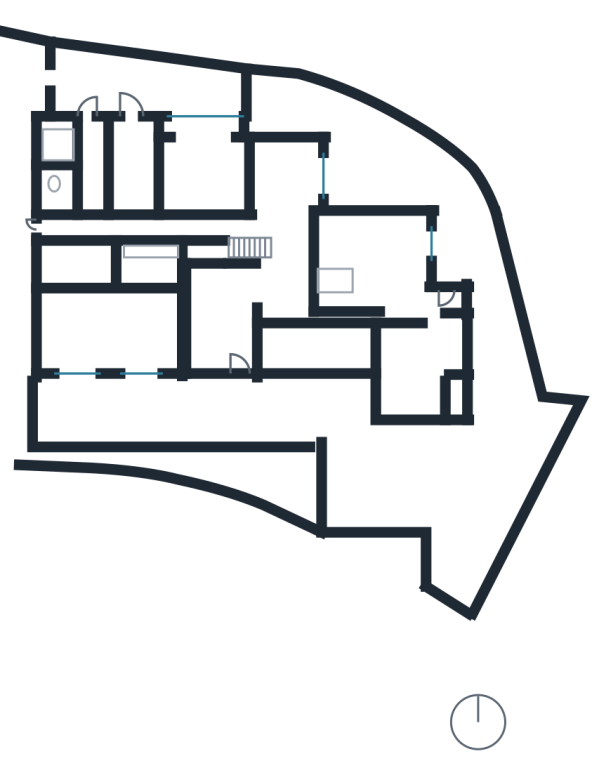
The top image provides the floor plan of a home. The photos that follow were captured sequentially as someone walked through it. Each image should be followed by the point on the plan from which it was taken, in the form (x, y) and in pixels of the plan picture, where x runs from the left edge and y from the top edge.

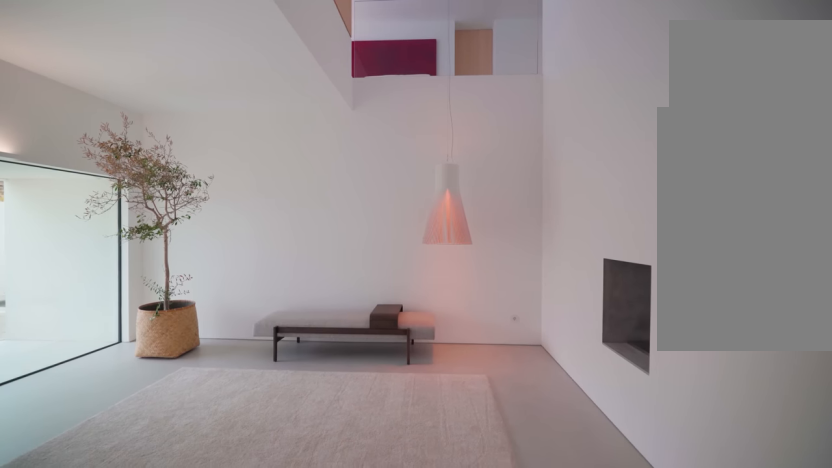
(247, 295)
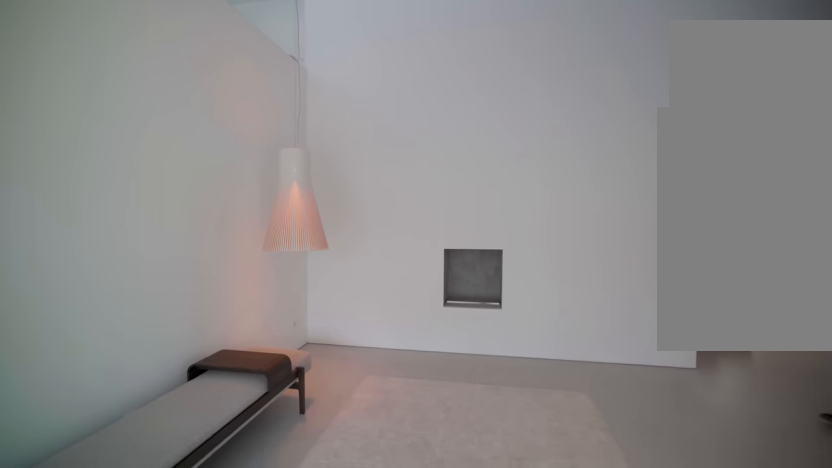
(211, 301)
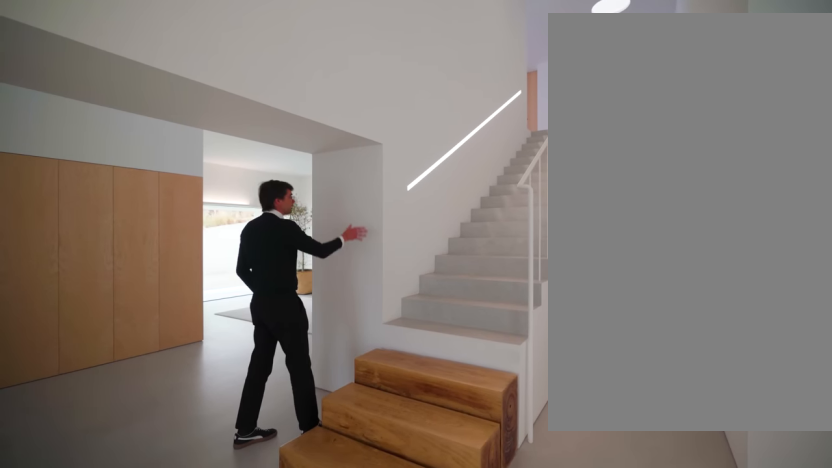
(306, 229)
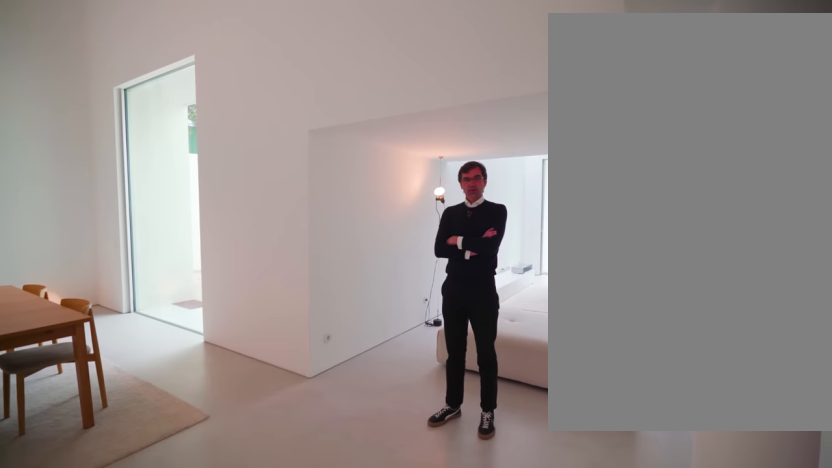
(281, 257)
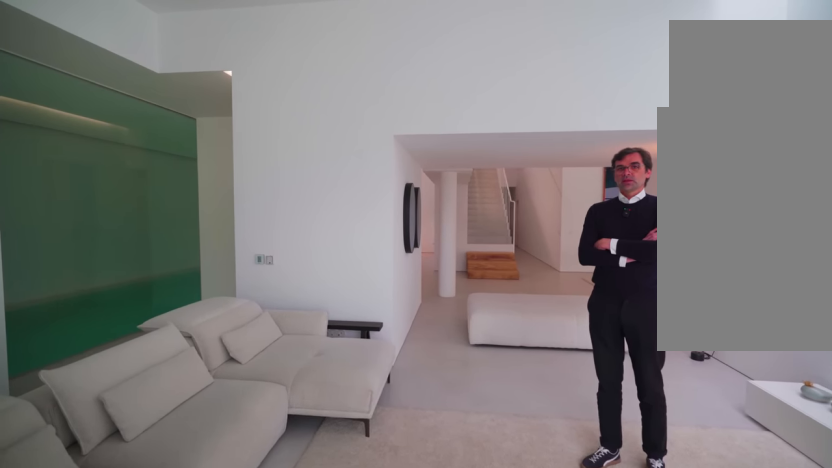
(407, 257)
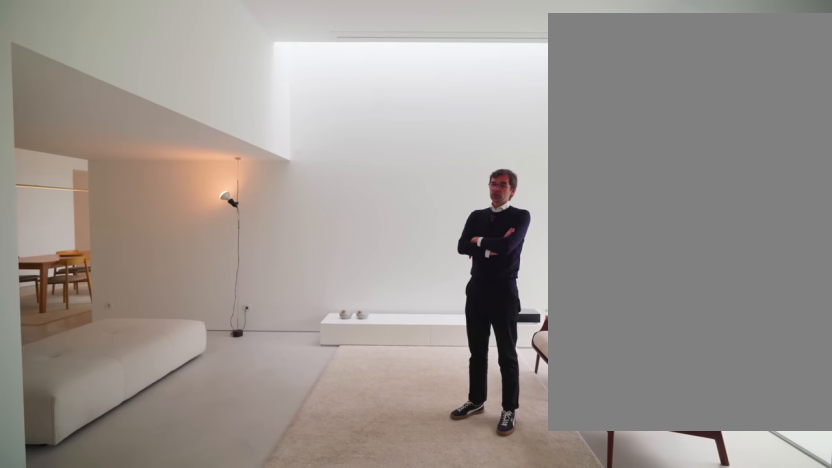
(405, 272)
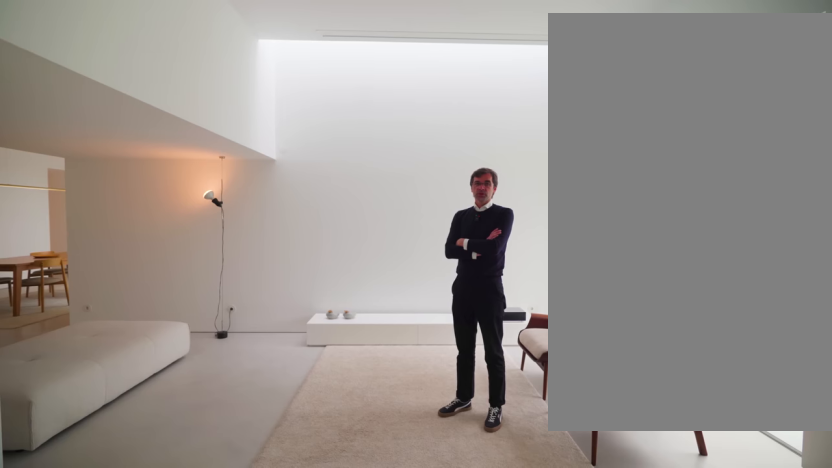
(400, 271)
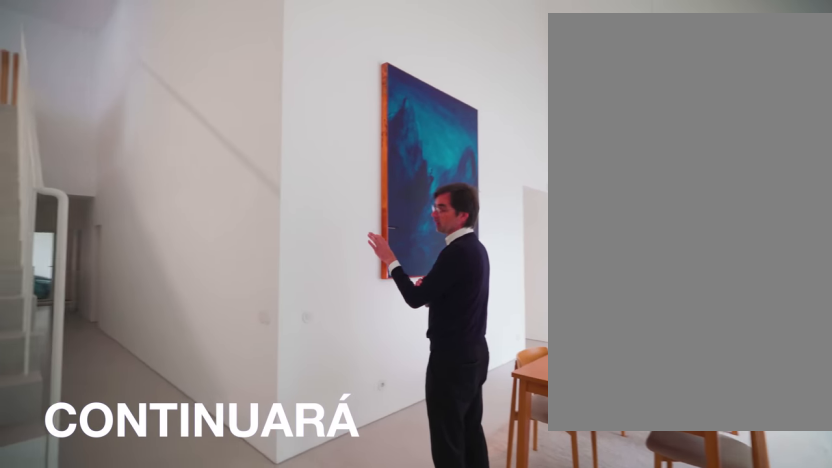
(290, 275)
